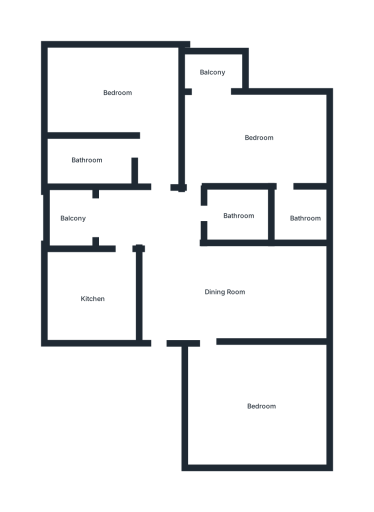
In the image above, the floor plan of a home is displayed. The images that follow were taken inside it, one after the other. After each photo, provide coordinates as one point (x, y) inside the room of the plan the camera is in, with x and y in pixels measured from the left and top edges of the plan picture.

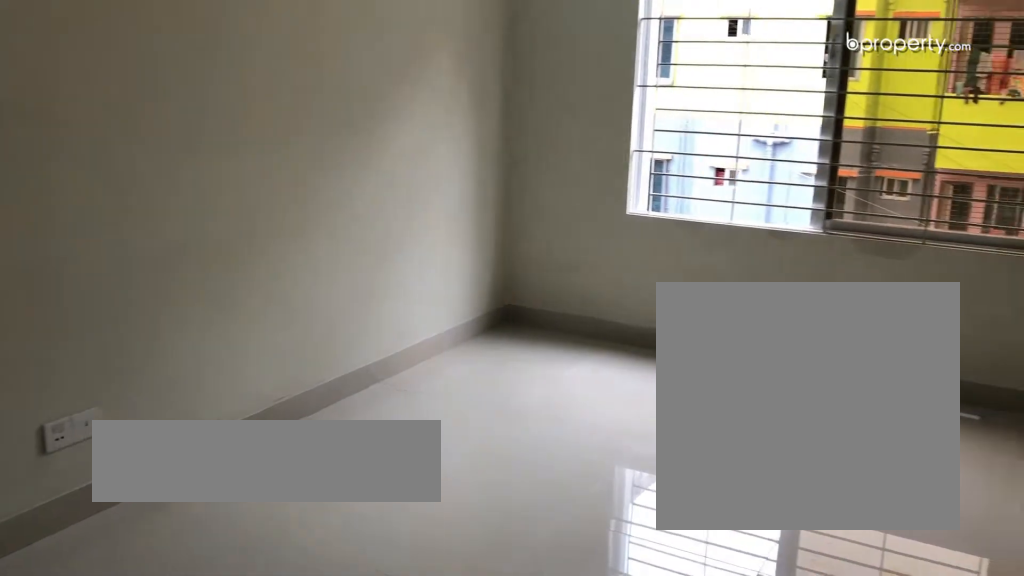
(226, 289)
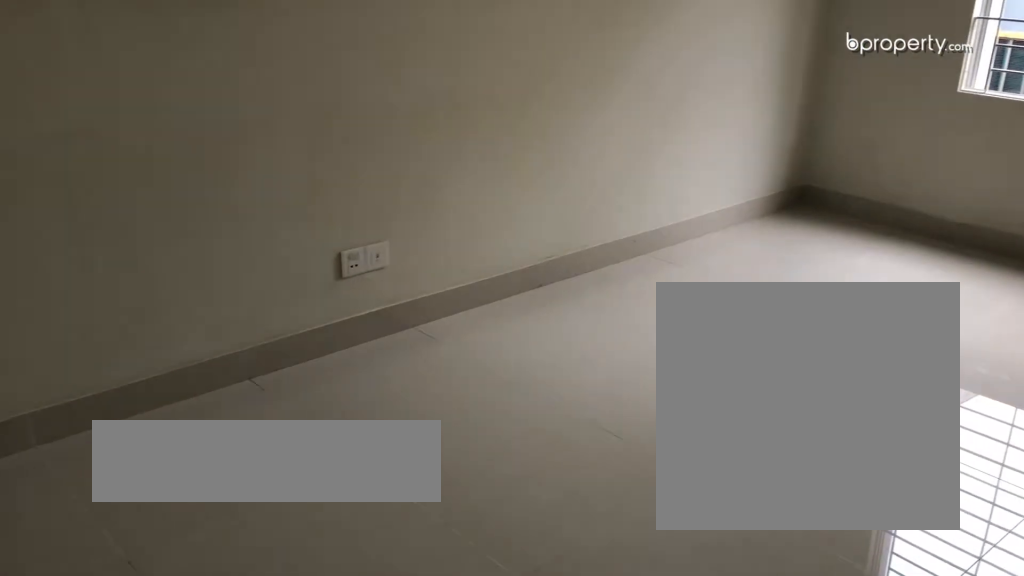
(226, 289)
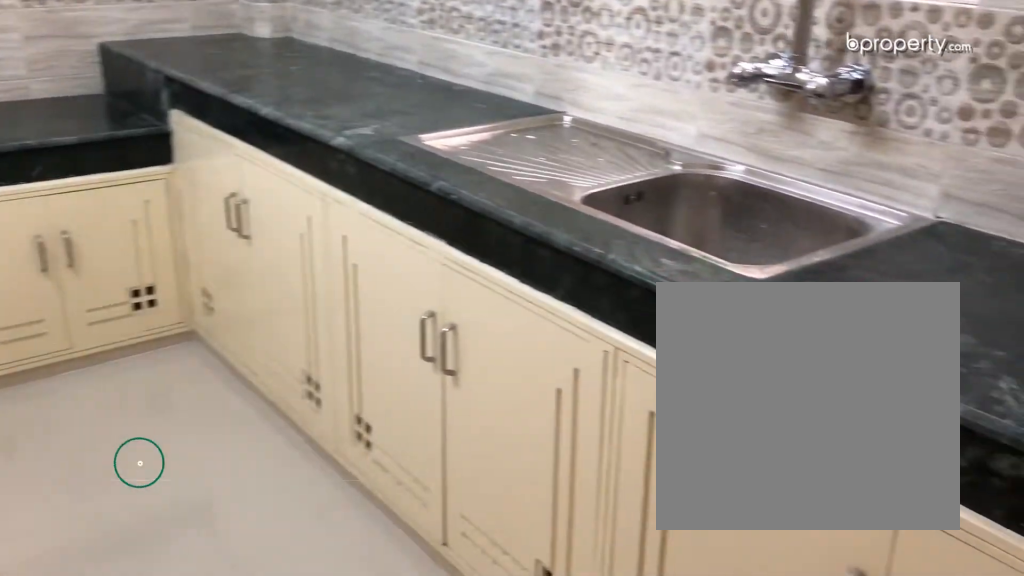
(92, 299)
